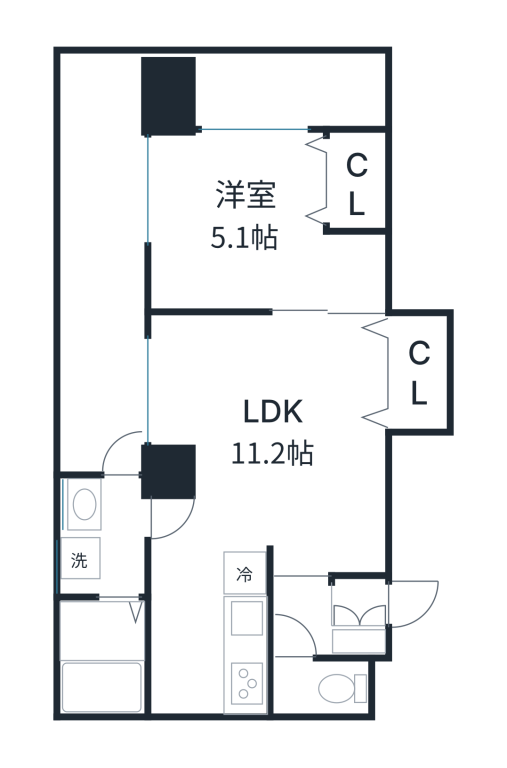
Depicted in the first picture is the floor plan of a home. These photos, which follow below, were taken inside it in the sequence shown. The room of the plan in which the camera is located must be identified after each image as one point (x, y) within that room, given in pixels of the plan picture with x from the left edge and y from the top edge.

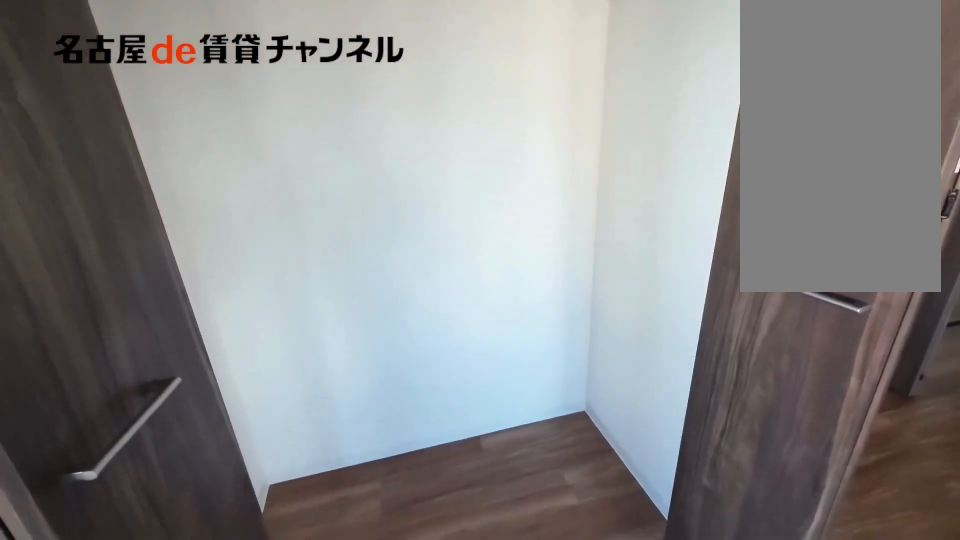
(358, 182)
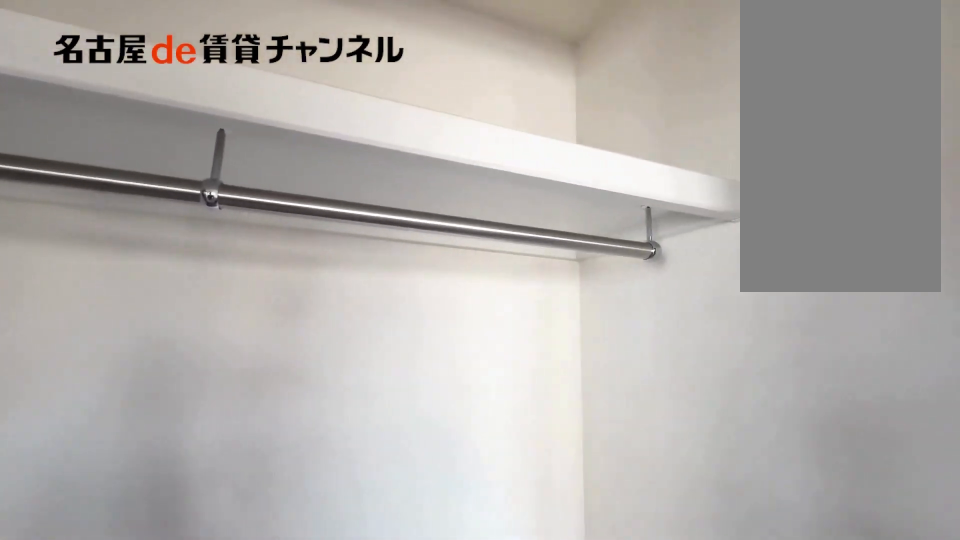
(358, 182)
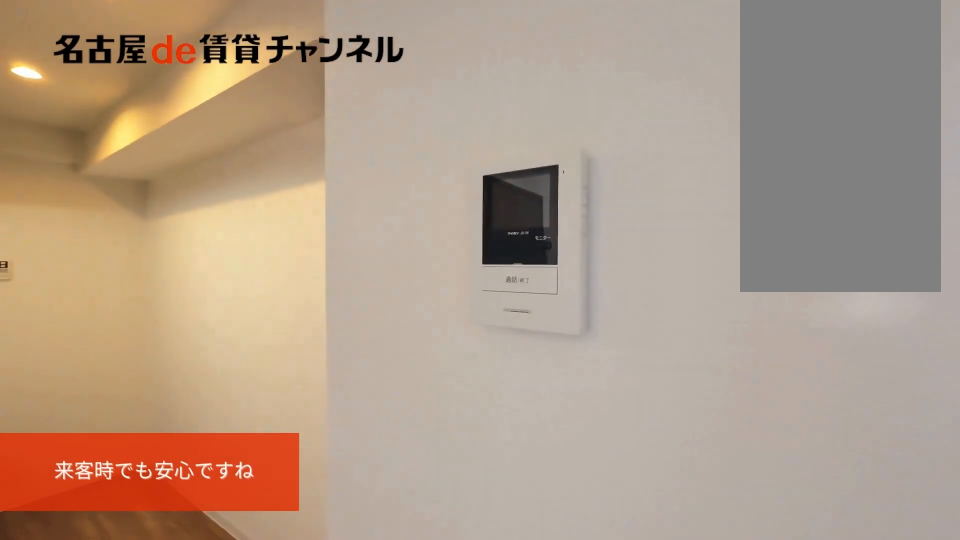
(268, 476)
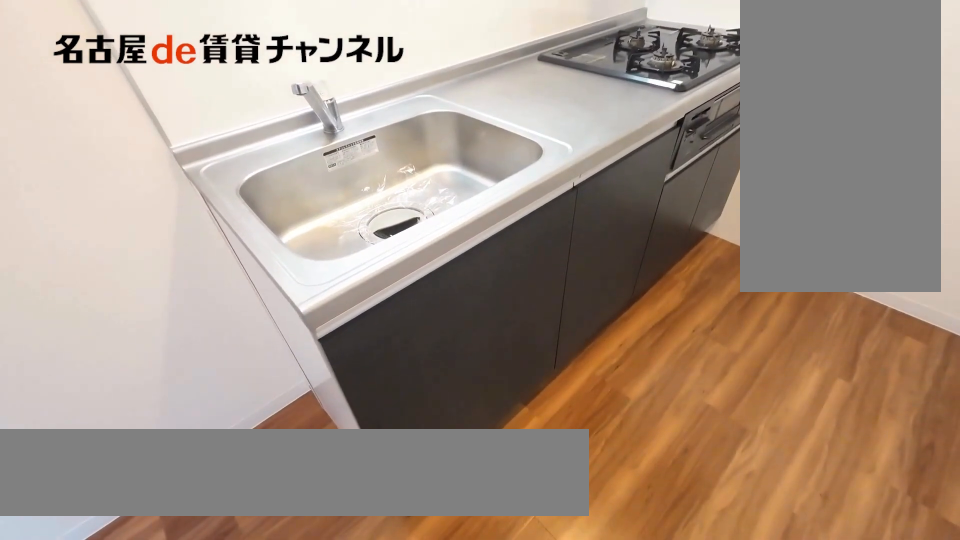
(247, 629)
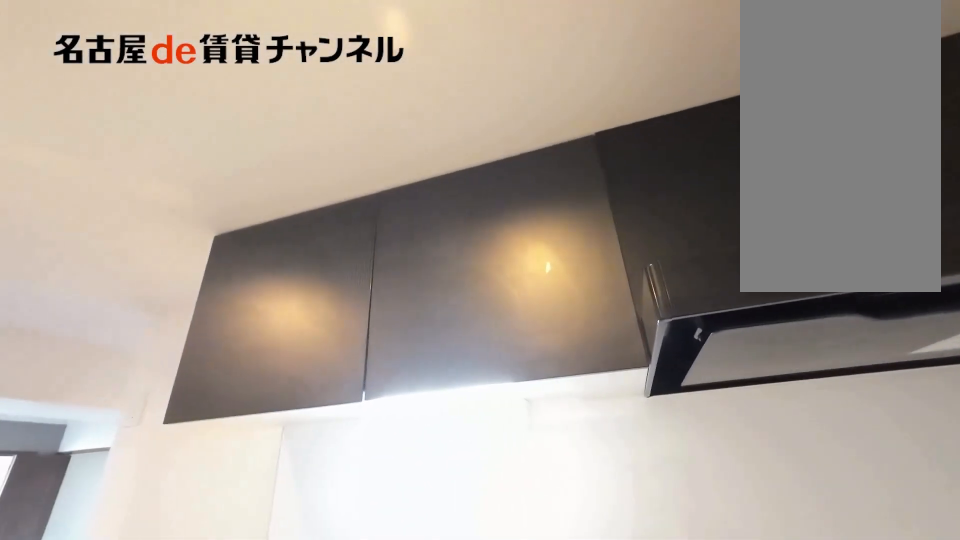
(247, 629)
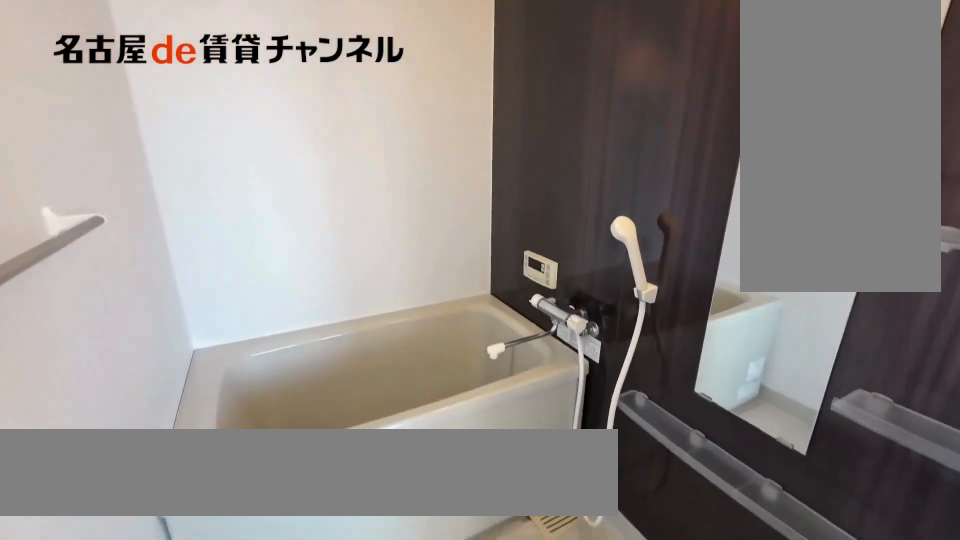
(105, 654)
